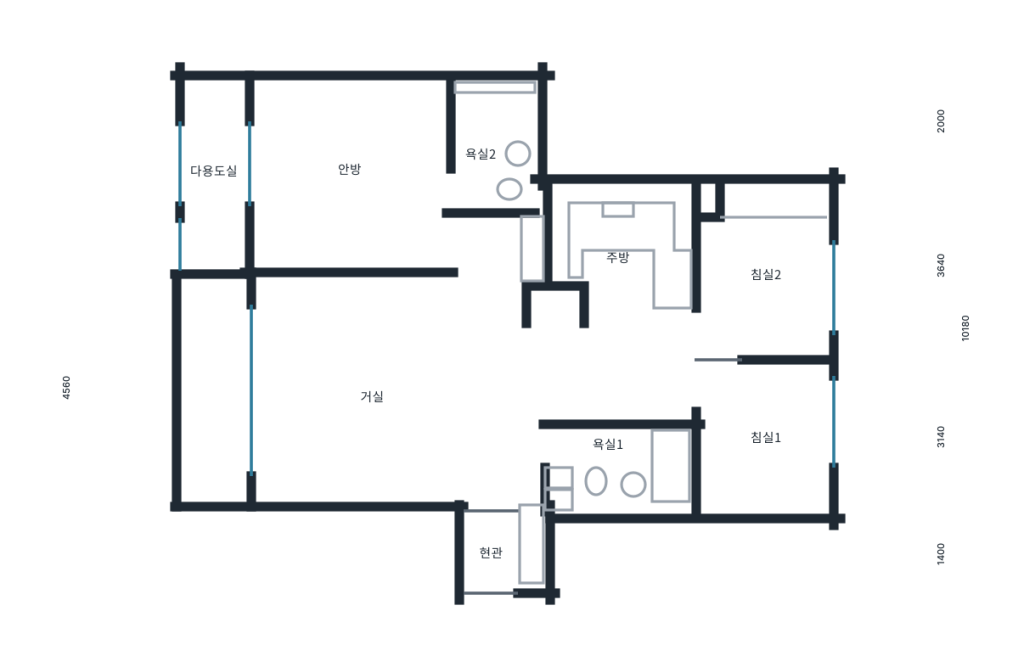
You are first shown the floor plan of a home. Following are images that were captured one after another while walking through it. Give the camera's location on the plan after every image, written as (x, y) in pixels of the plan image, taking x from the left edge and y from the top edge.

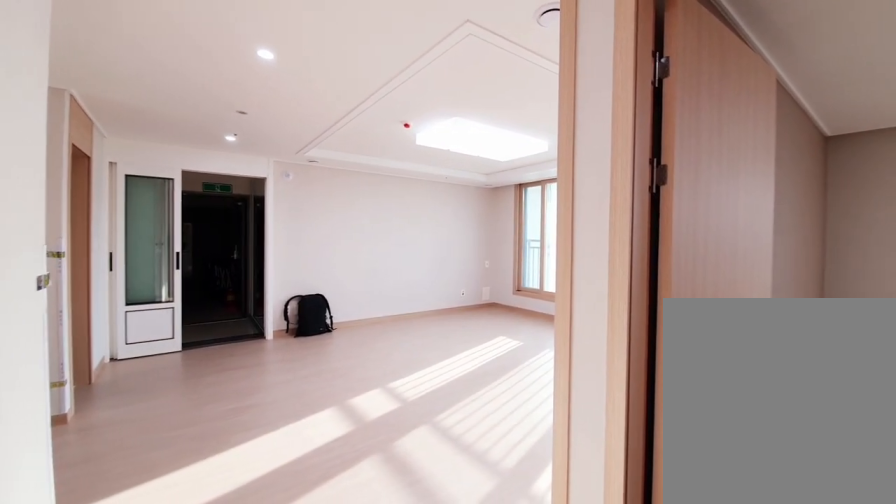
(494, 255)
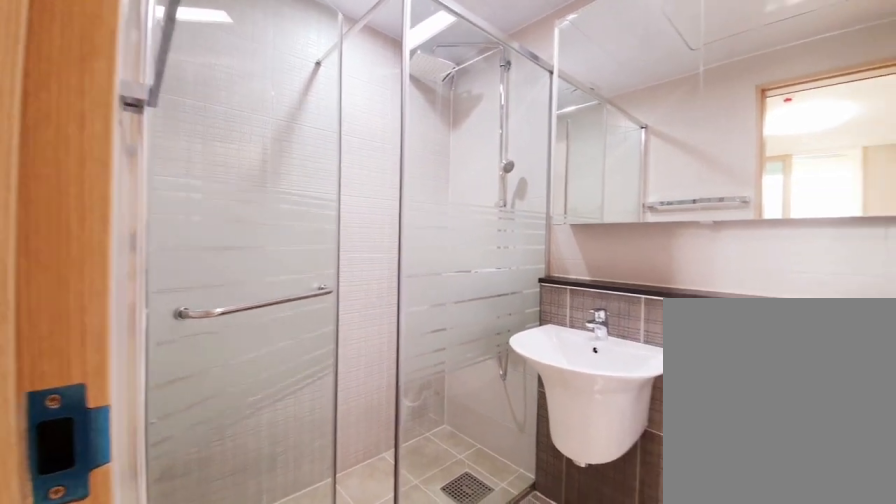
(469, 190)
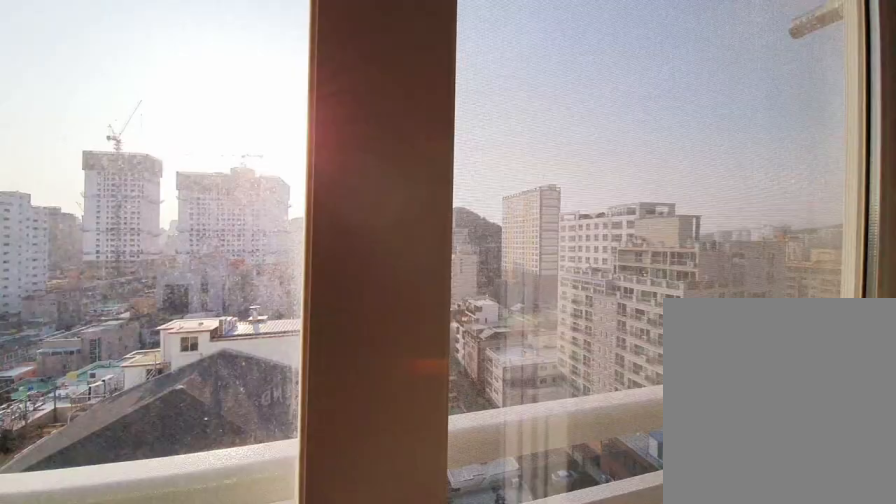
(238, 199)
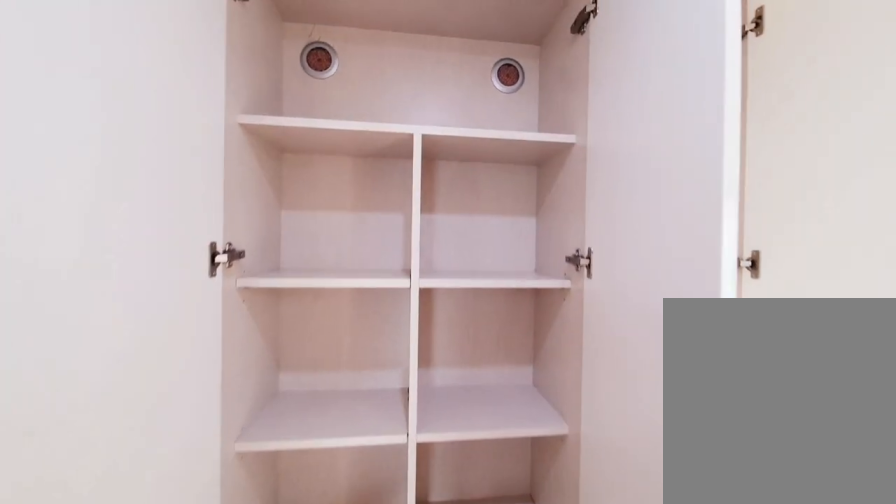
(485, 264)
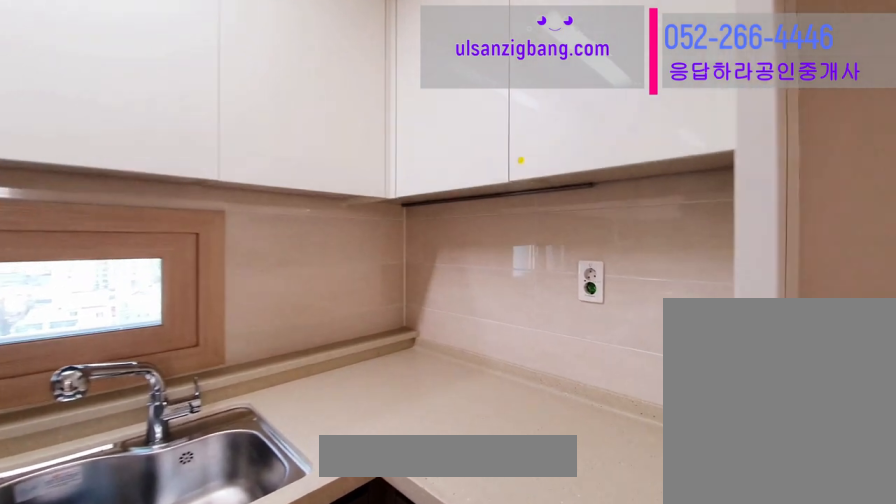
(626, 271)
